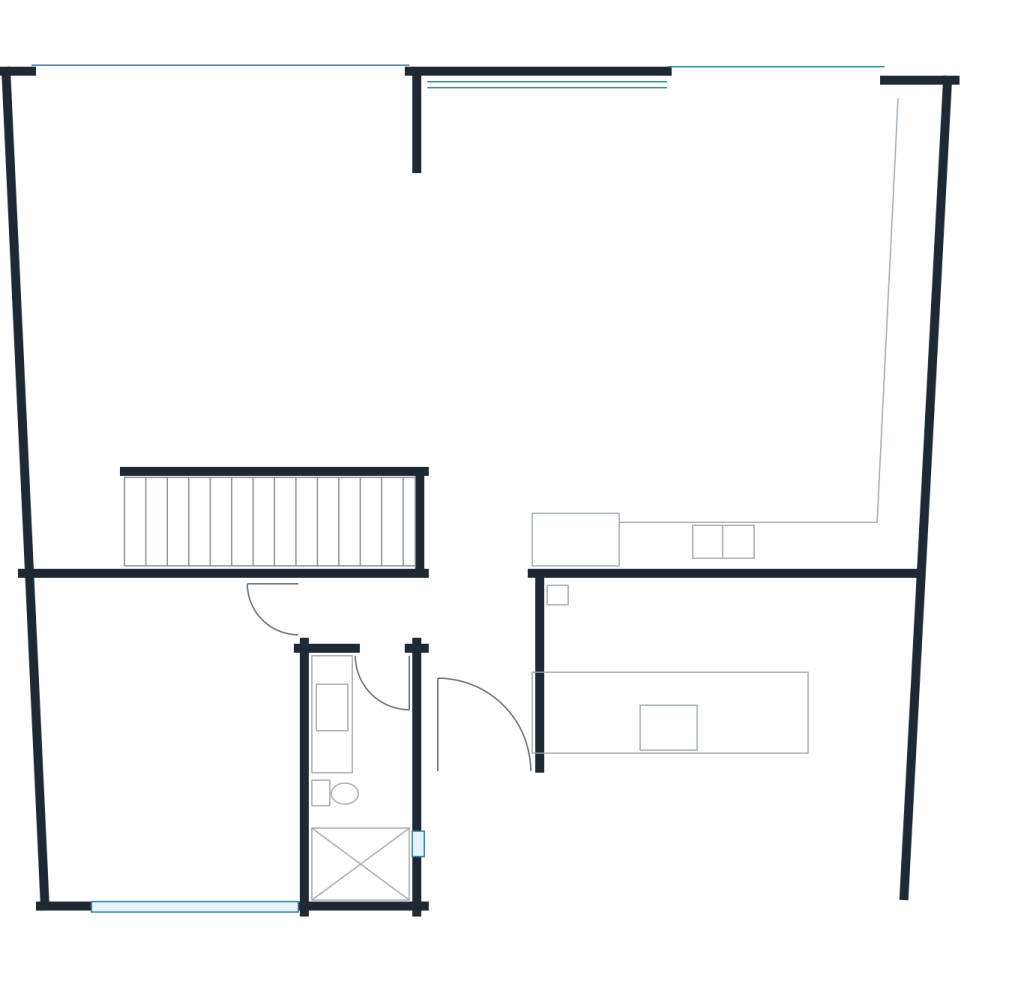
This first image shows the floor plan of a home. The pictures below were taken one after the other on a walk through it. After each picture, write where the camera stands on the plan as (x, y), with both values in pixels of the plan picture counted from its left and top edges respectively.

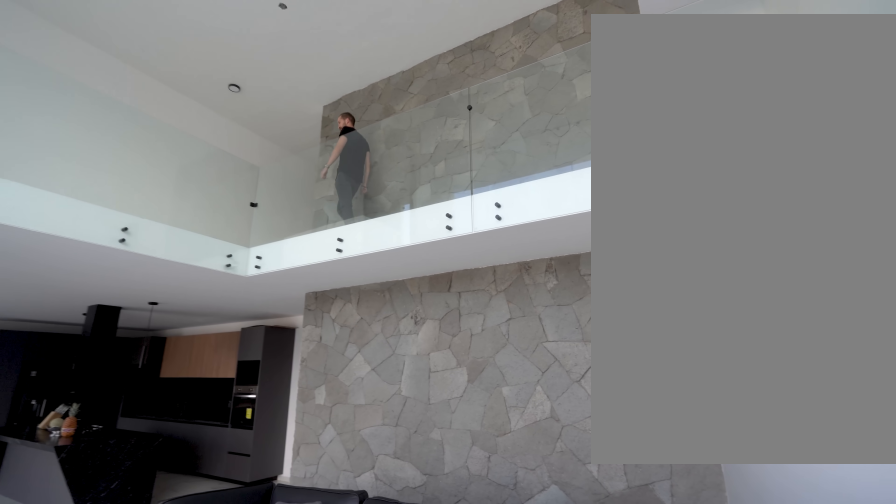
(186, 234)
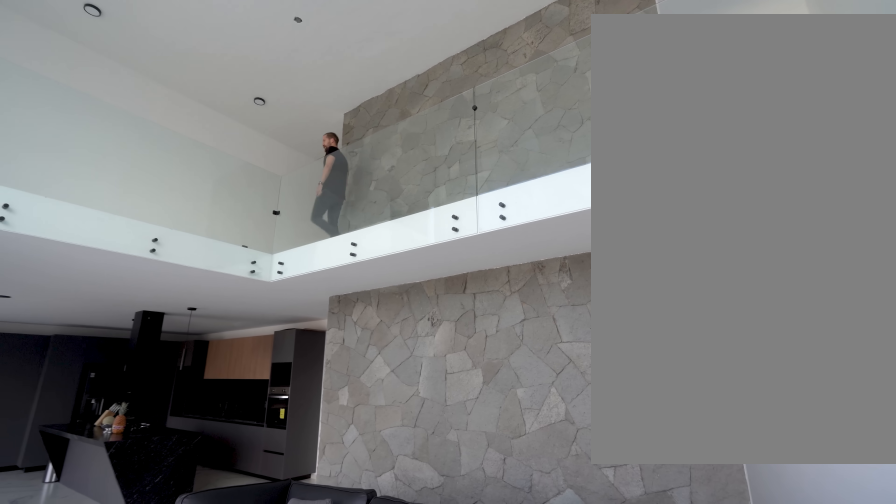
(173, 241)
